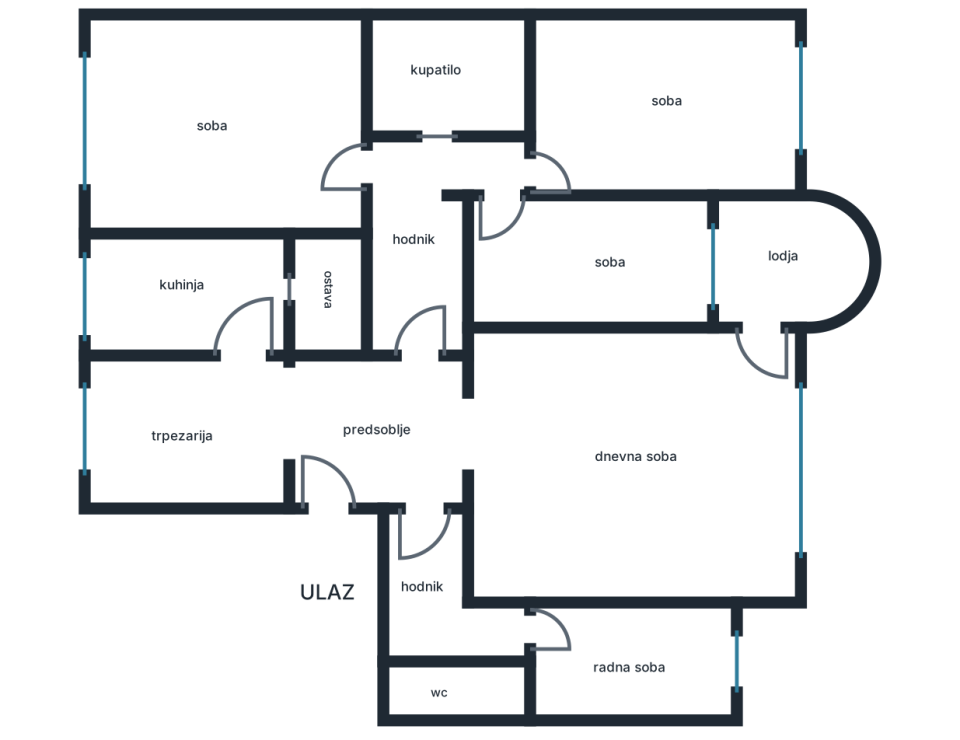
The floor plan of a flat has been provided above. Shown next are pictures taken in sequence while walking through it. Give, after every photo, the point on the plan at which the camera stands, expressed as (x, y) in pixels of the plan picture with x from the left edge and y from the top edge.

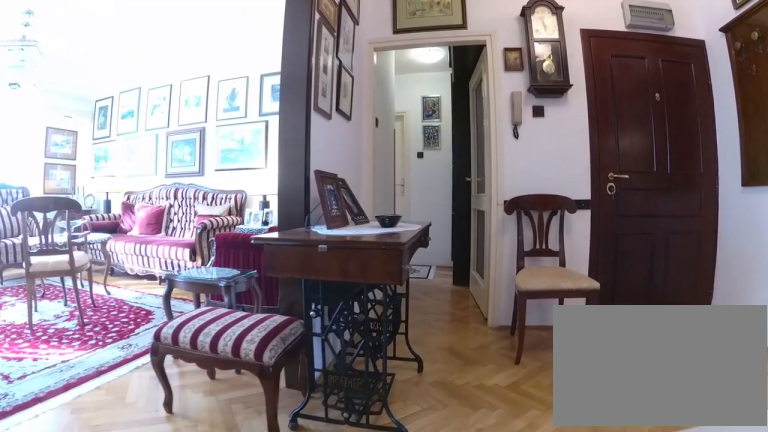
(419, 336)
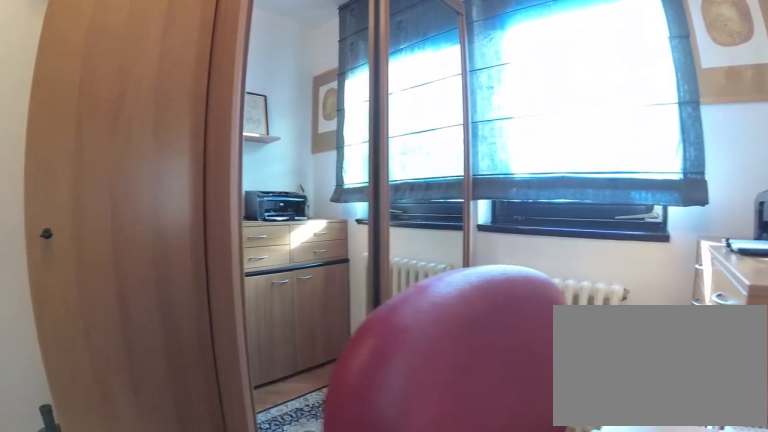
(573, 686)
